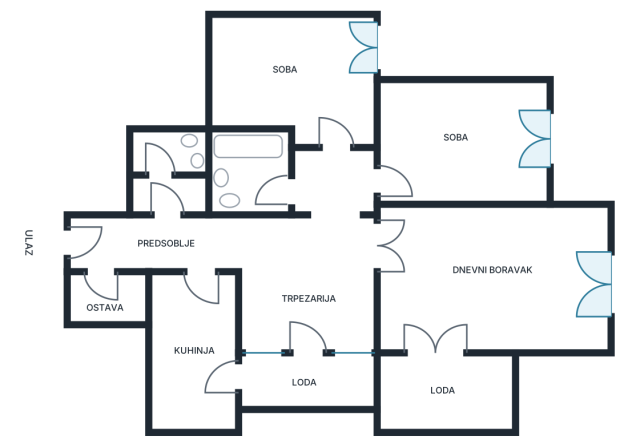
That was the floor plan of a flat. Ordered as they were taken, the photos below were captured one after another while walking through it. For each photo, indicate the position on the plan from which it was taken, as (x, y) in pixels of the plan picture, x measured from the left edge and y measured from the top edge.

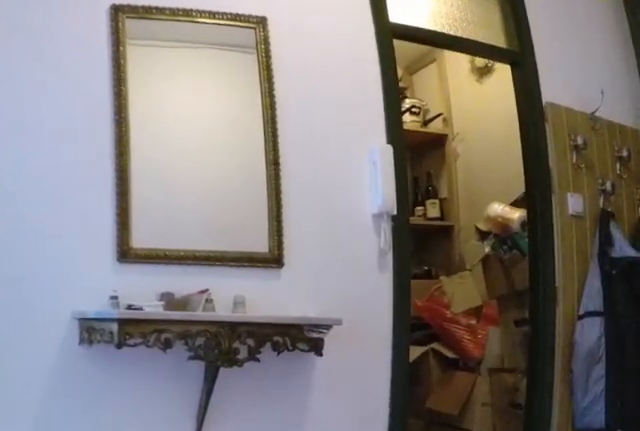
(167, 196)
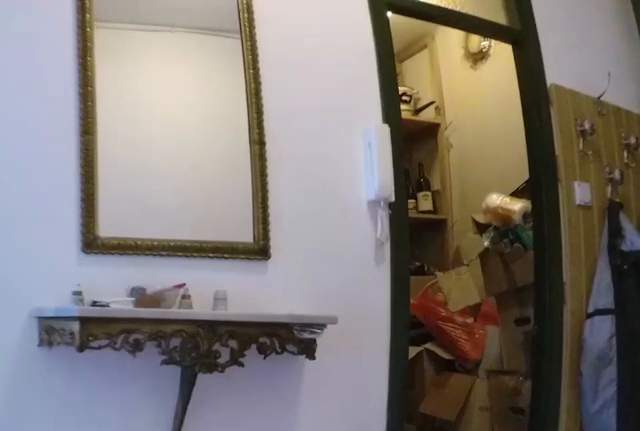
(167, 203)
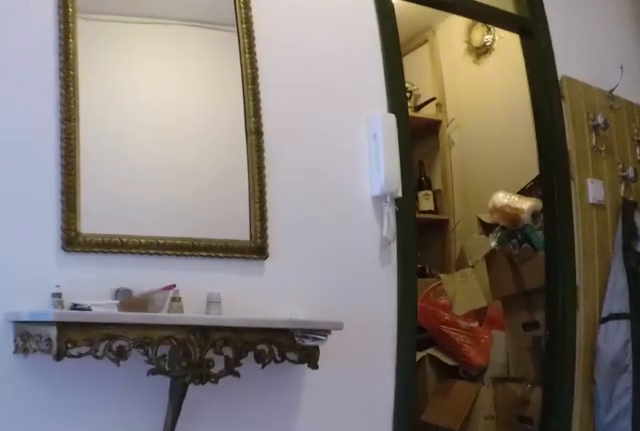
(168, 211)
